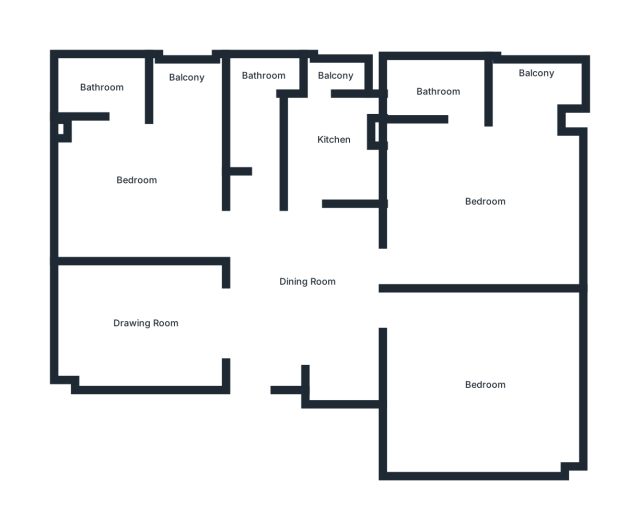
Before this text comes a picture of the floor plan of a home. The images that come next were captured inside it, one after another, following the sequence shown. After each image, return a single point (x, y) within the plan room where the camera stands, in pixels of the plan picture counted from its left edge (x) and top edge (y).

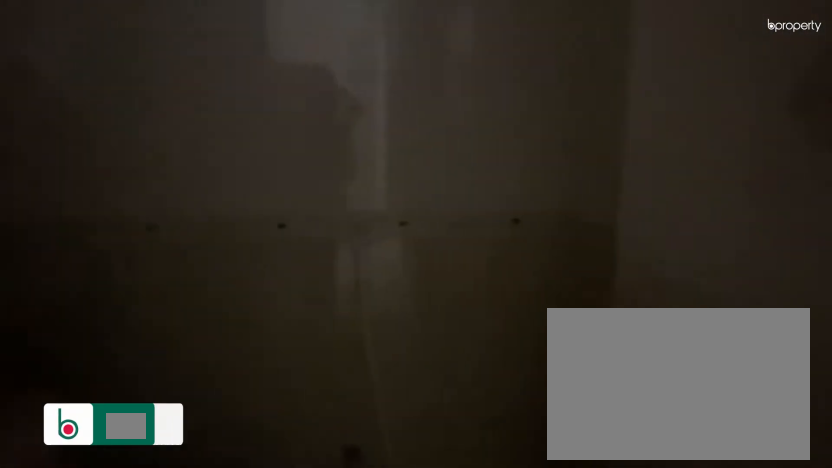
(262, 111)
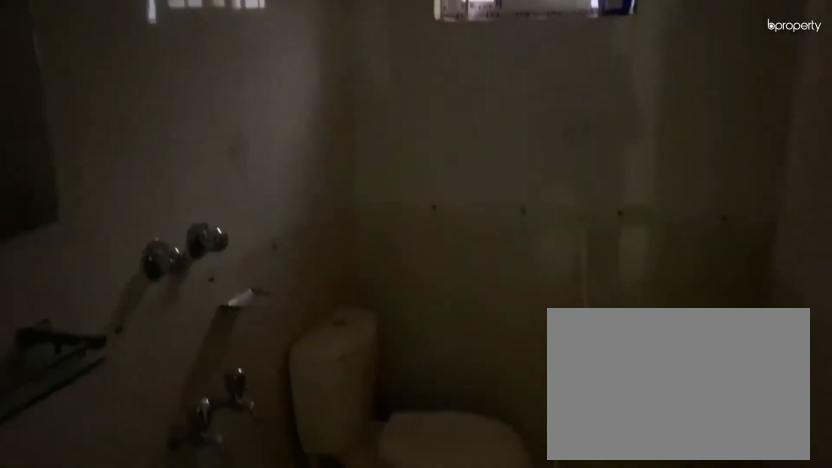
(262, 111)
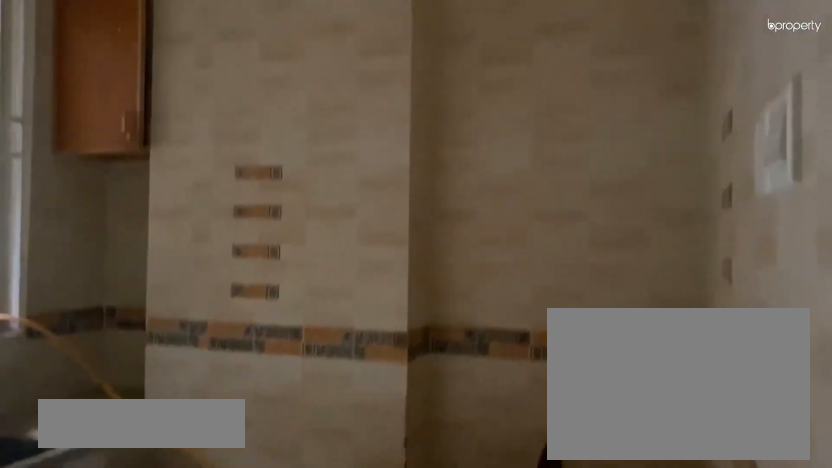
(327, 143)
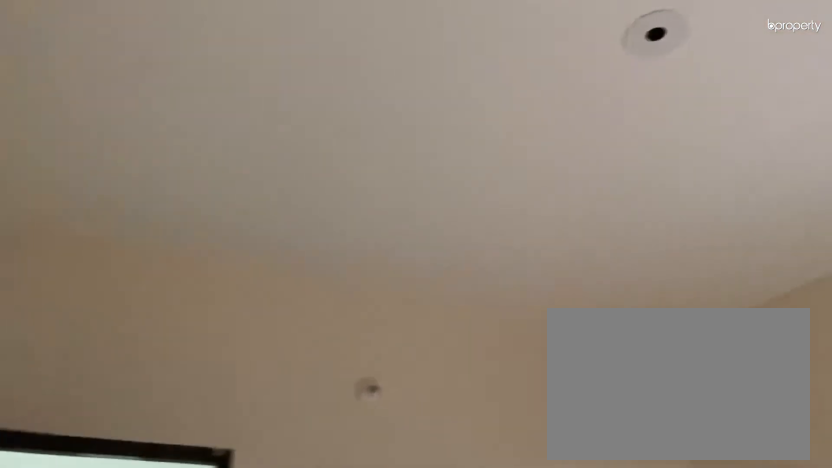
(477, 168)
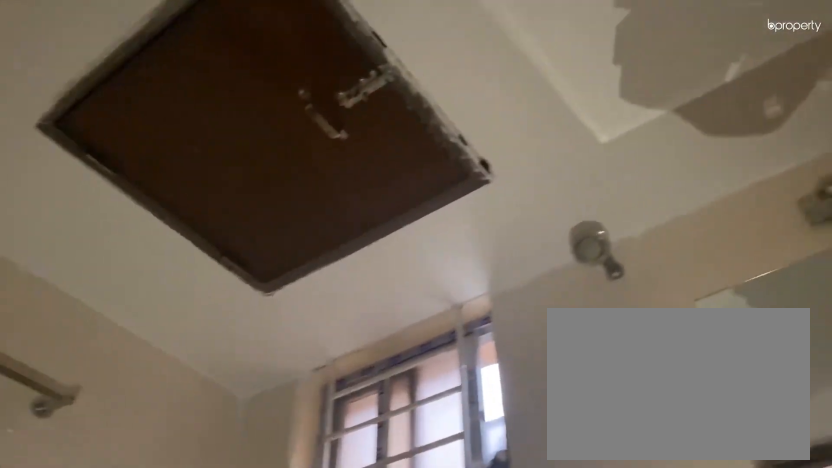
(439, 87)
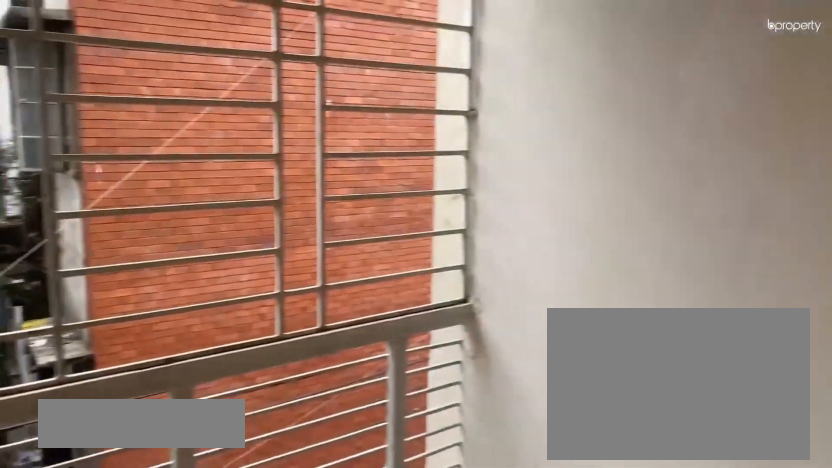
(527, 84)
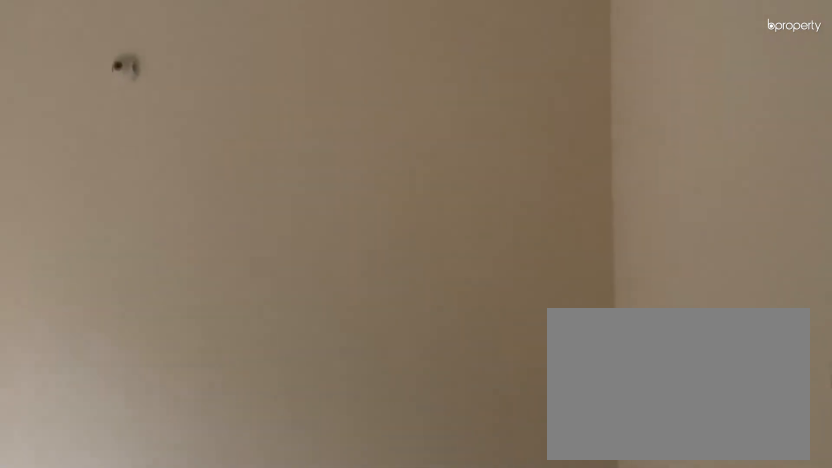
(480, 393)
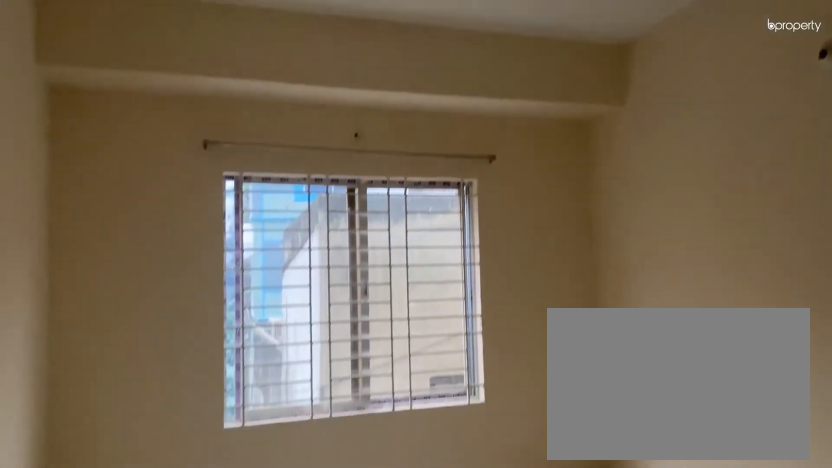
(480, 393)
